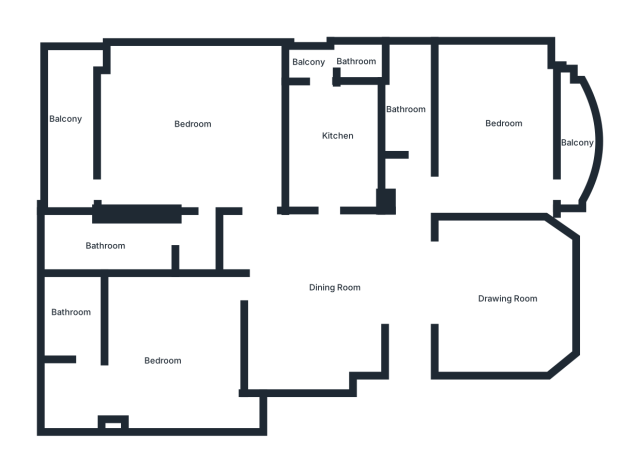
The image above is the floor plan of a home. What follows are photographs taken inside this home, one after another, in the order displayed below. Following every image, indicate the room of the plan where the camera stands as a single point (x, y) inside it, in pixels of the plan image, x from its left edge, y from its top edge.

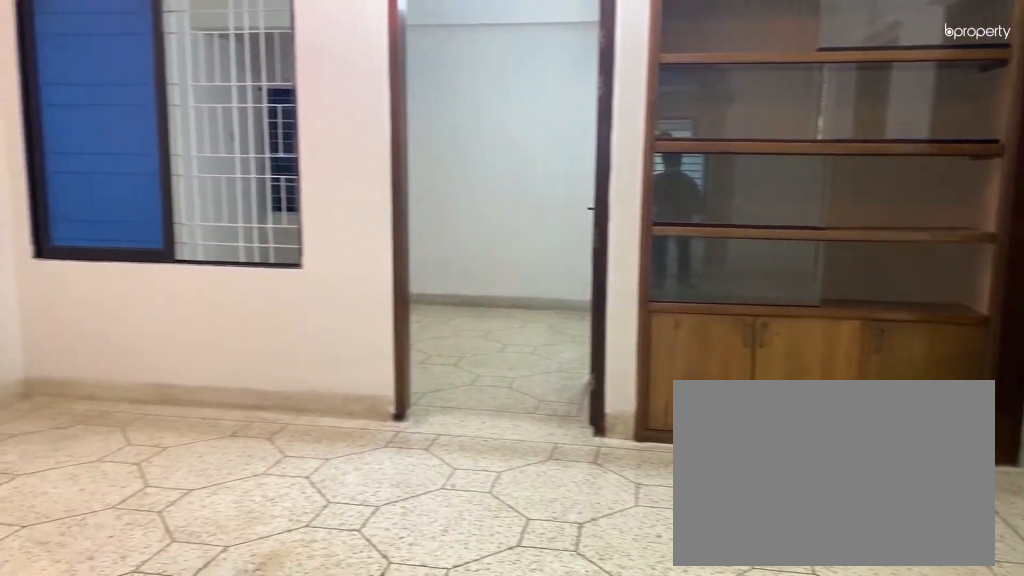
(317, 292)
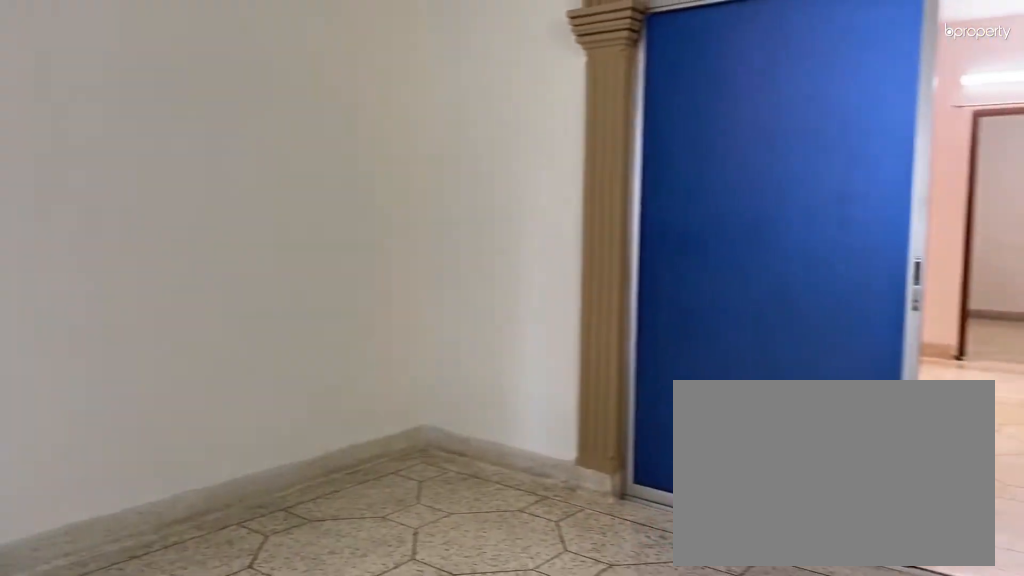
(510, 296)
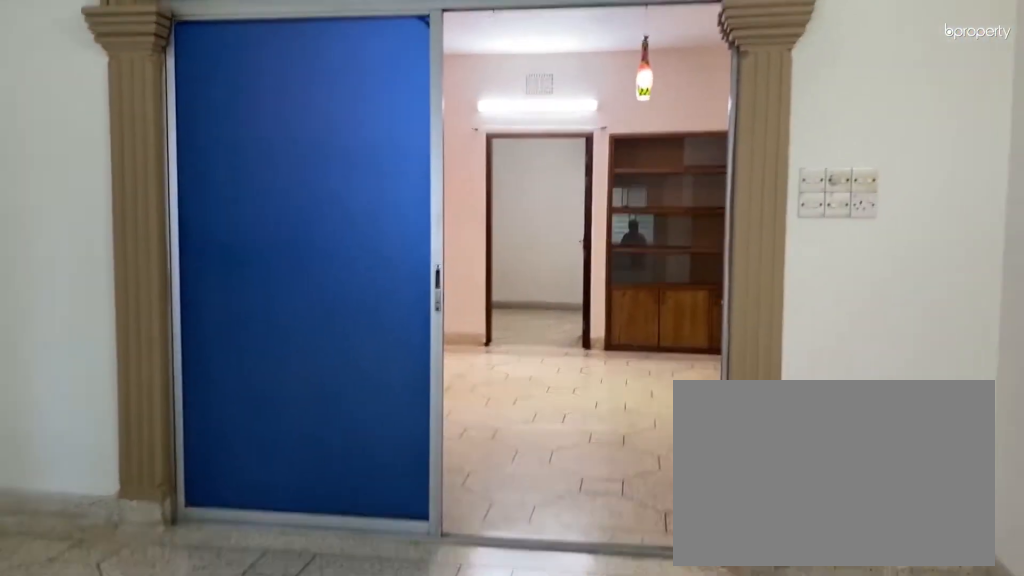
(510, 296)
